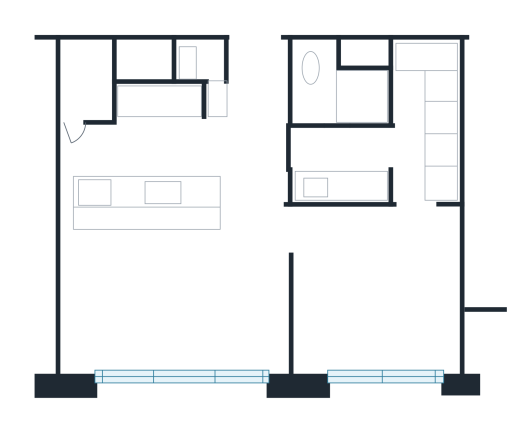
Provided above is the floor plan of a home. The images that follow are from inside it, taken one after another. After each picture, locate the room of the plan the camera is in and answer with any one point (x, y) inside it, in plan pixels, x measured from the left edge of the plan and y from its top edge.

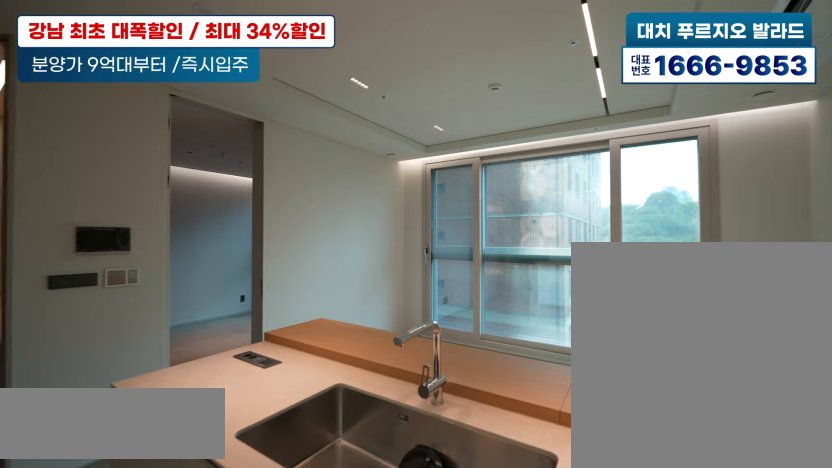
(150, 139)
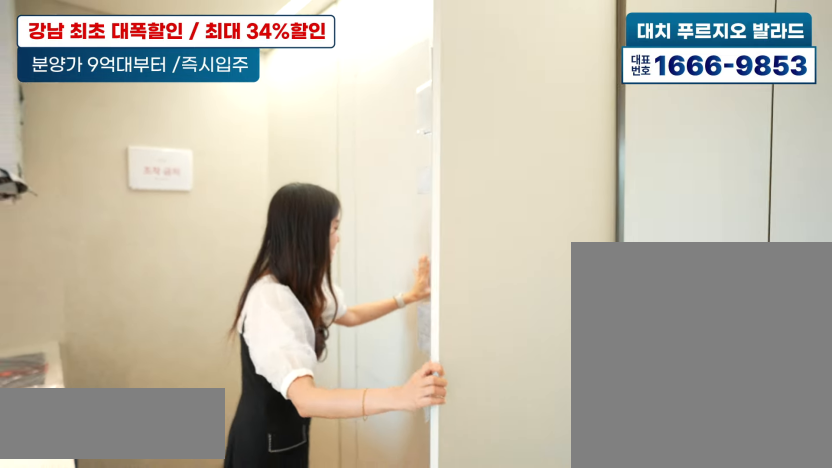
(151, 140)
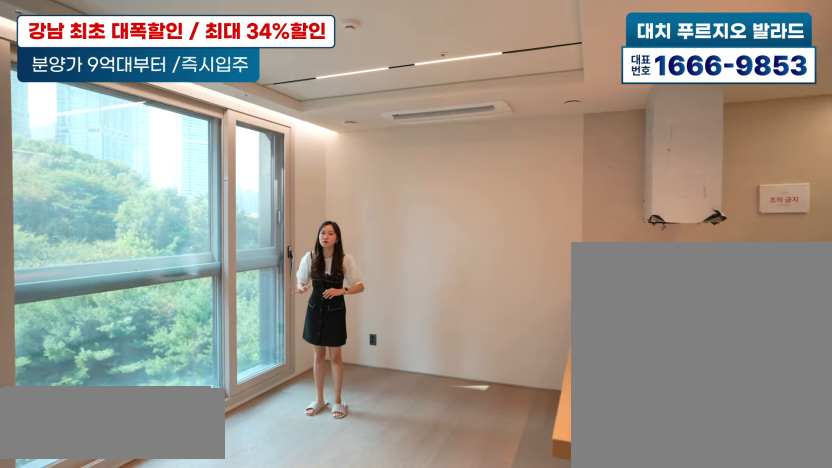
(167, 302)
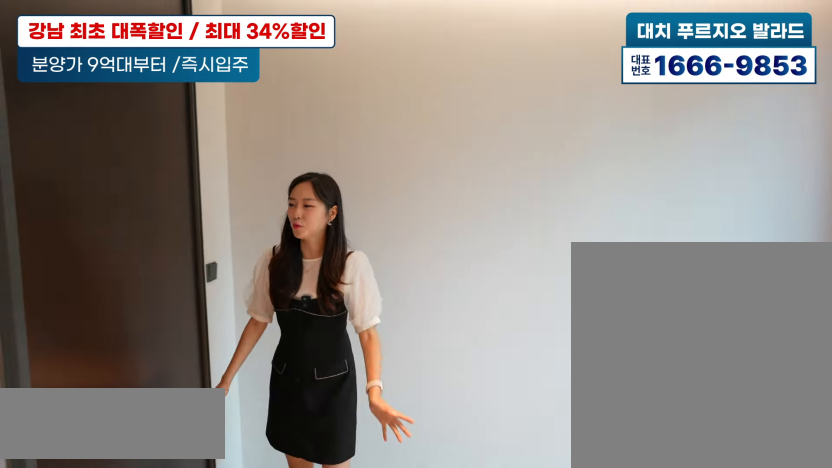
(381, 300)
